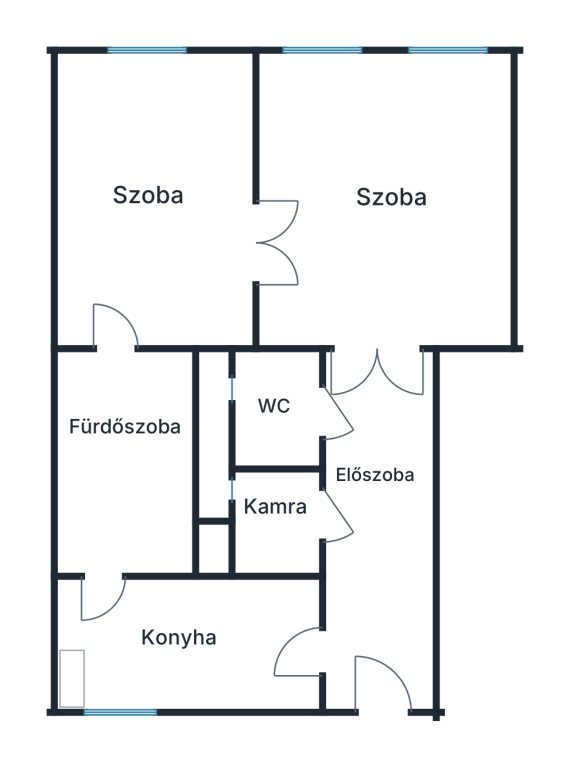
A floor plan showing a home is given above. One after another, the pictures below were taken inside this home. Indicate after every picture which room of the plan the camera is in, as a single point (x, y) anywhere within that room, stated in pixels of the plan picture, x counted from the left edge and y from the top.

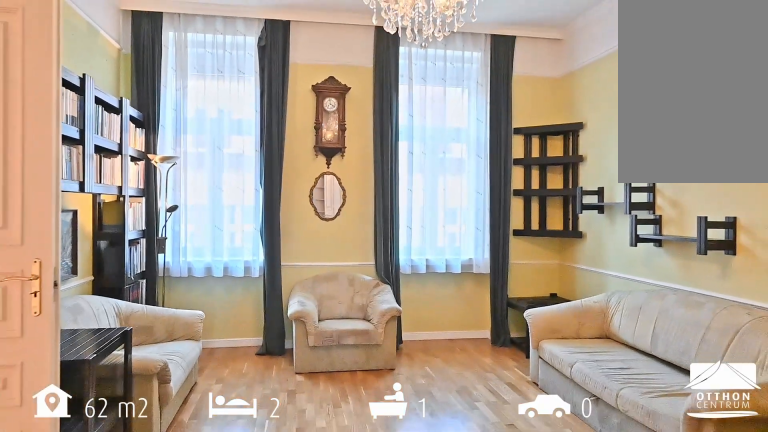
(382, 202)
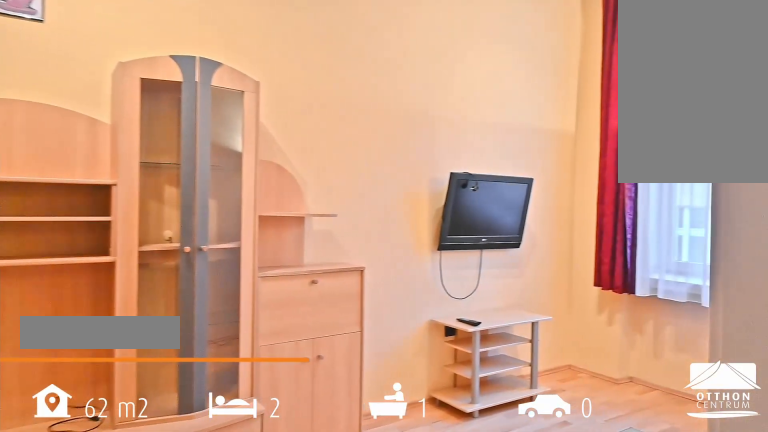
(156, 202)
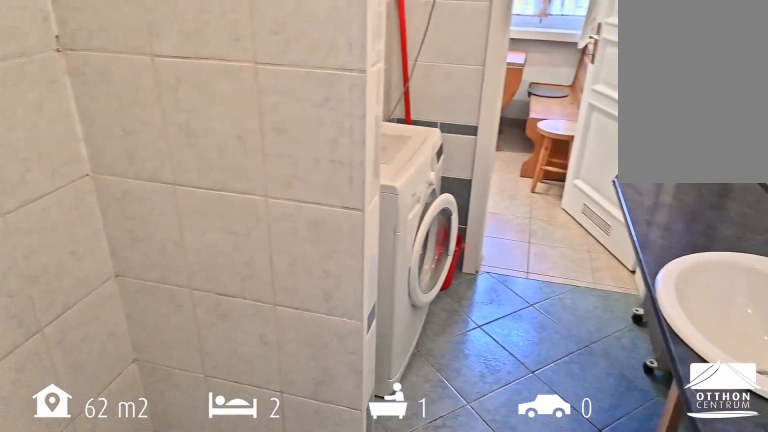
(126, 468)
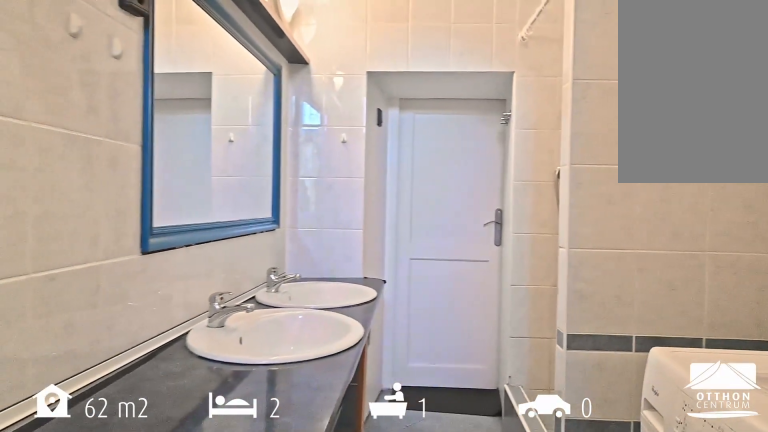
(126, 468)
